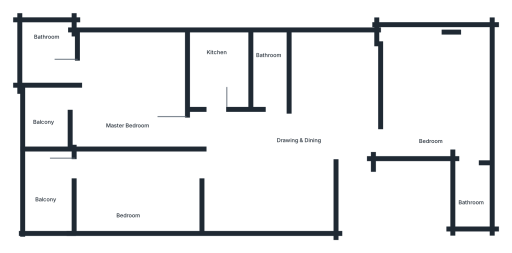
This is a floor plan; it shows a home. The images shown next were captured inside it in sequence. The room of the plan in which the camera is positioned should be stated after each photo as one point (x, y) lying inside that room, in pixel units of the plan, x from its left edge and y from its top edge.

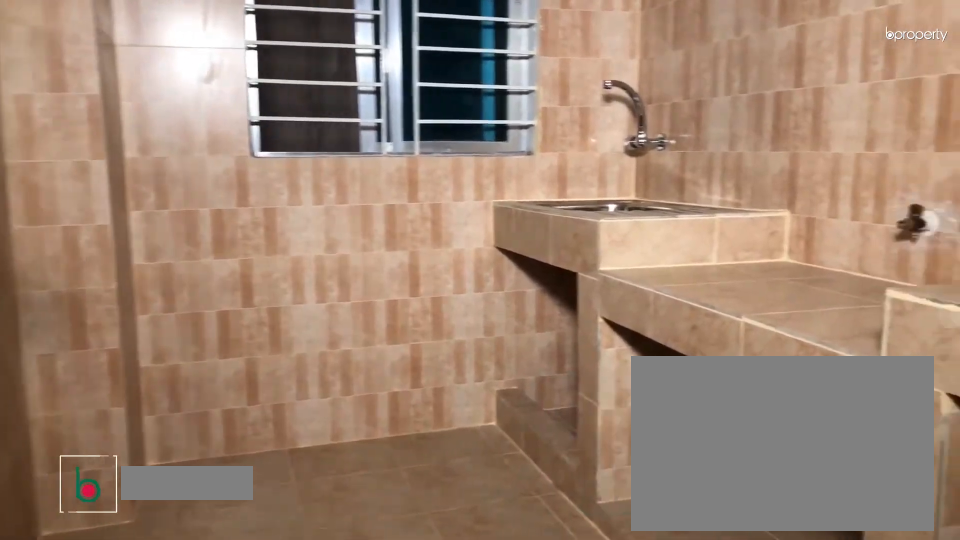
(219, 70)
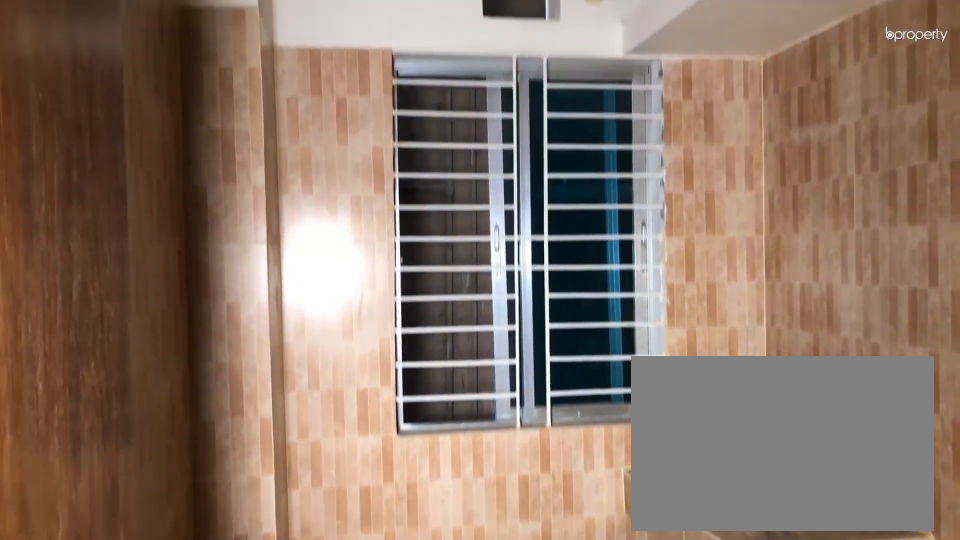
(219, 70)
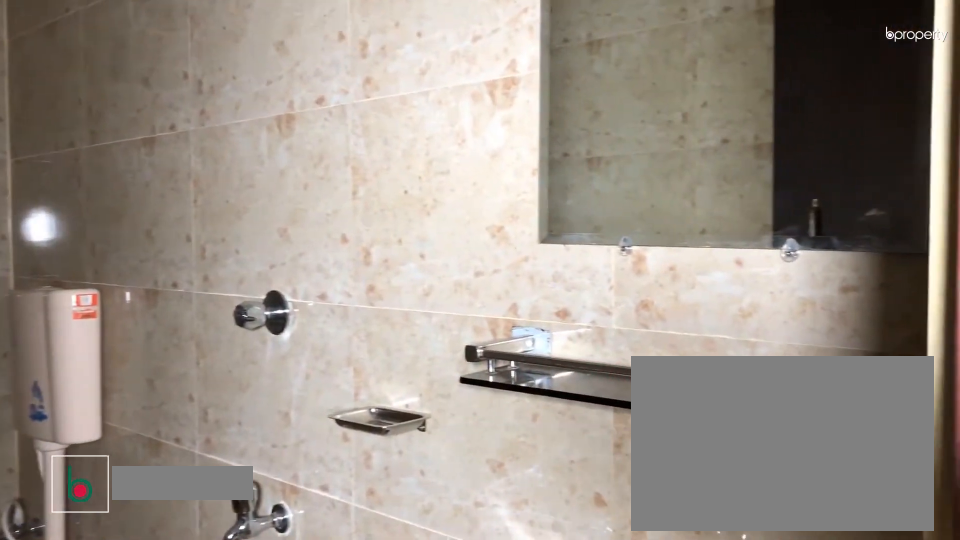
(271, 72)
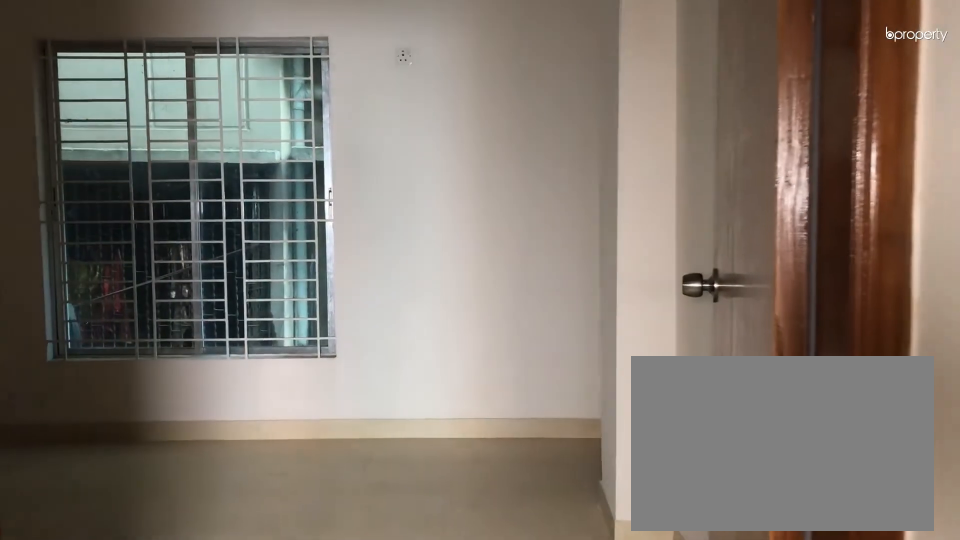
(391, 140)
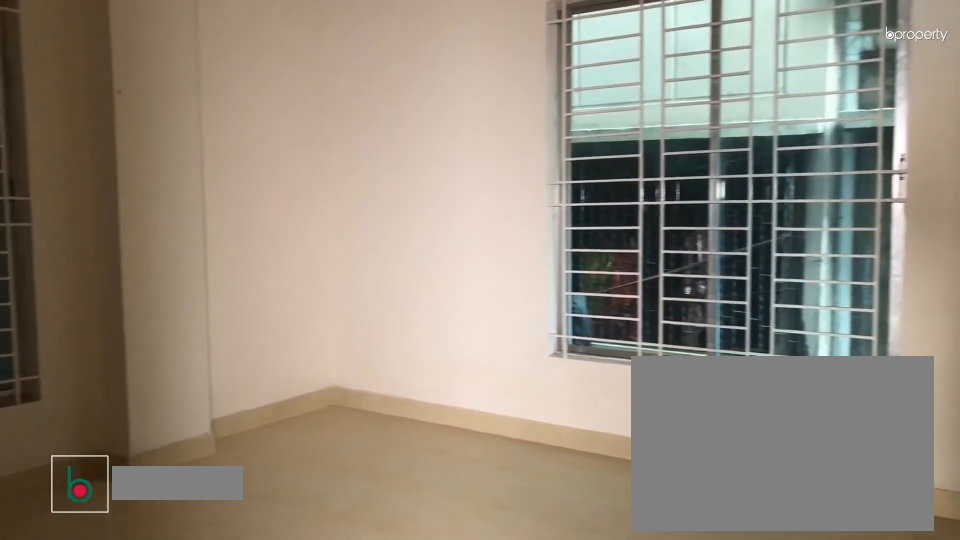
(427, 94)
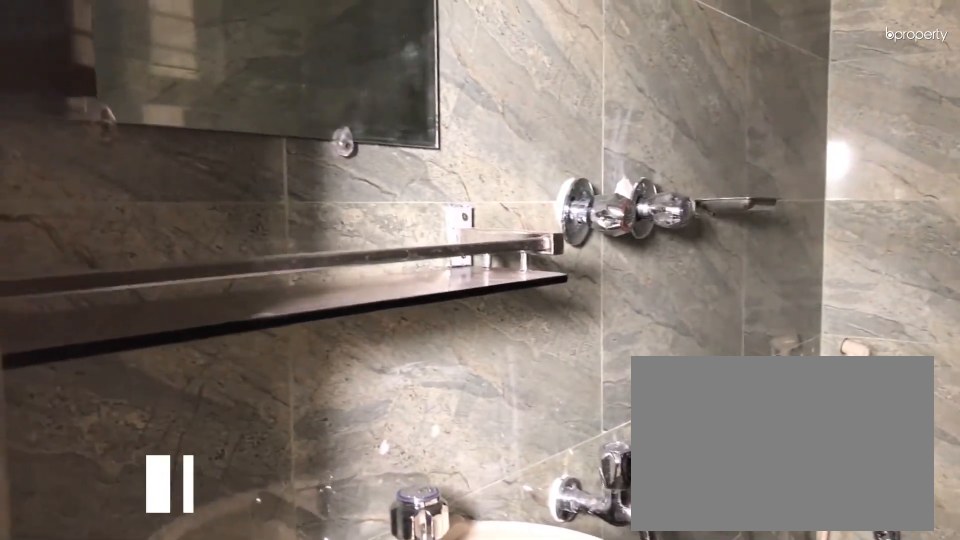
(475, 193)
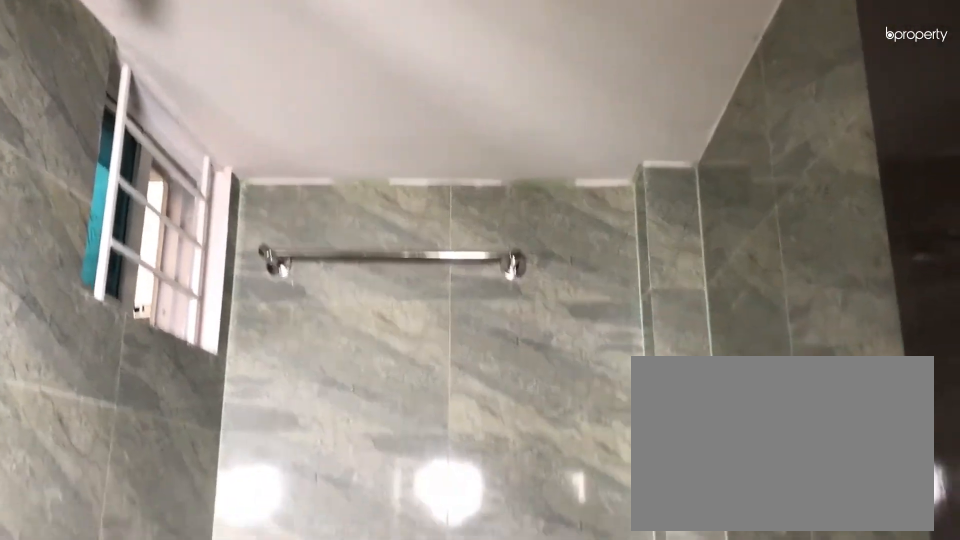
(475, 193)
